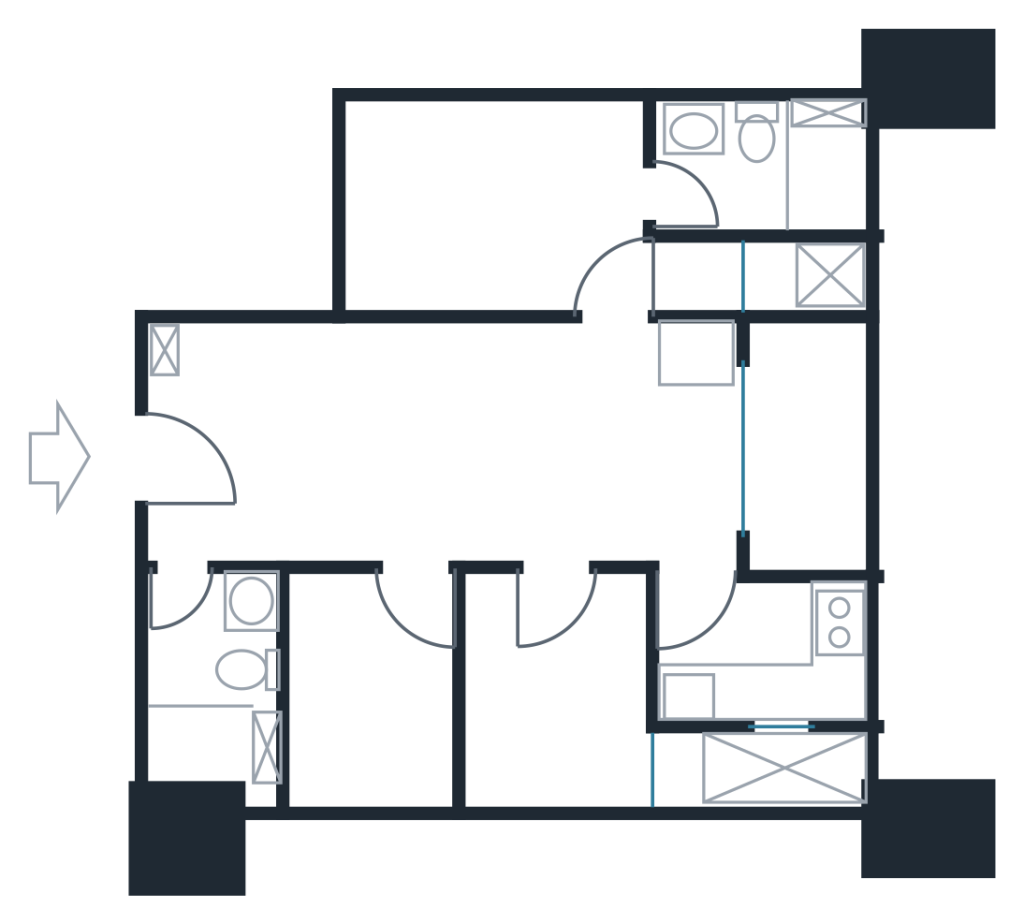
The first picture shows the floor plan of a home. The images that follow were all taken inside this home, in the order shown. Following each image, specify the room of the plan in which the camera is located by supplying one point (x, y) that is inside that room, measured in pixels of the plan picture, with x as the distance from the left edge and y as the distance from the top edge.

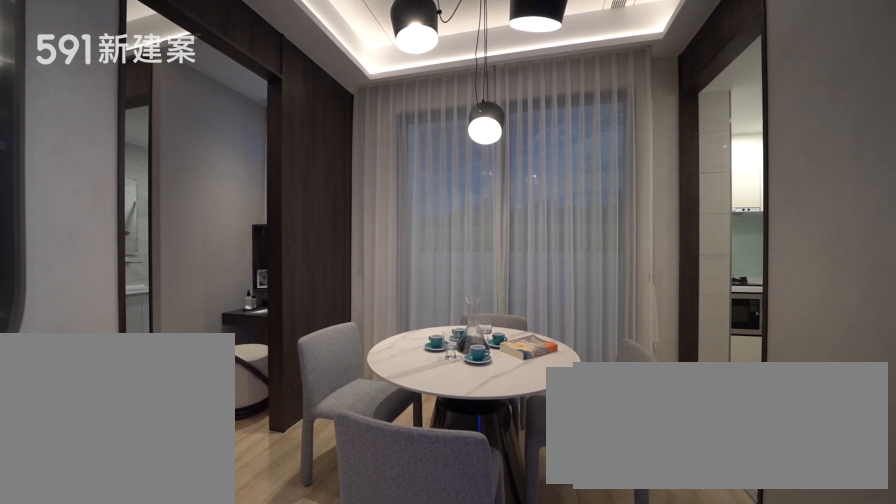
(623, 440)
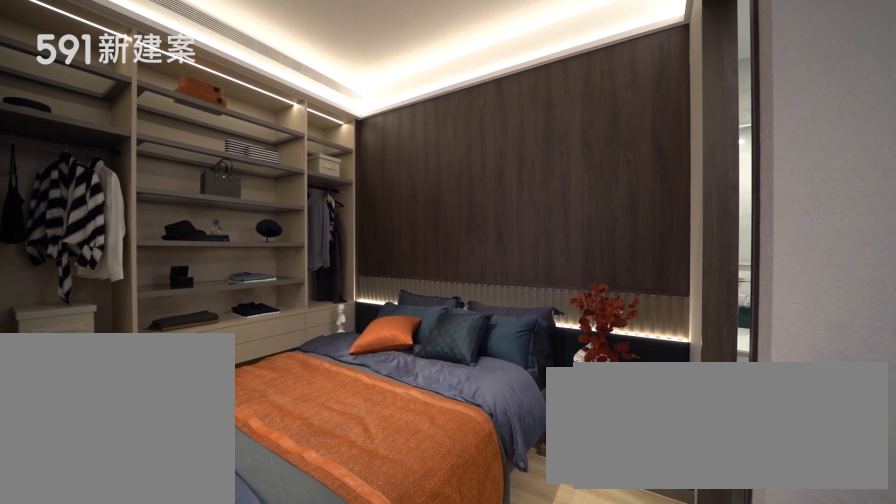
(512, 210)
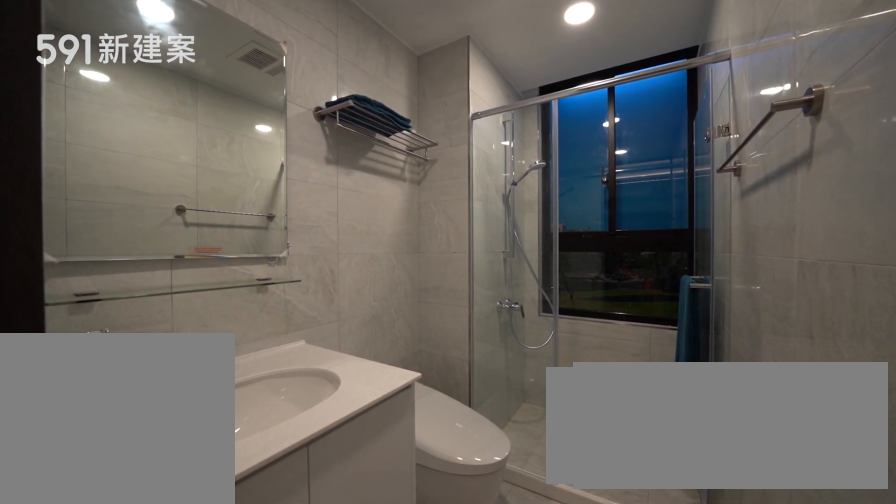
(762, 165)
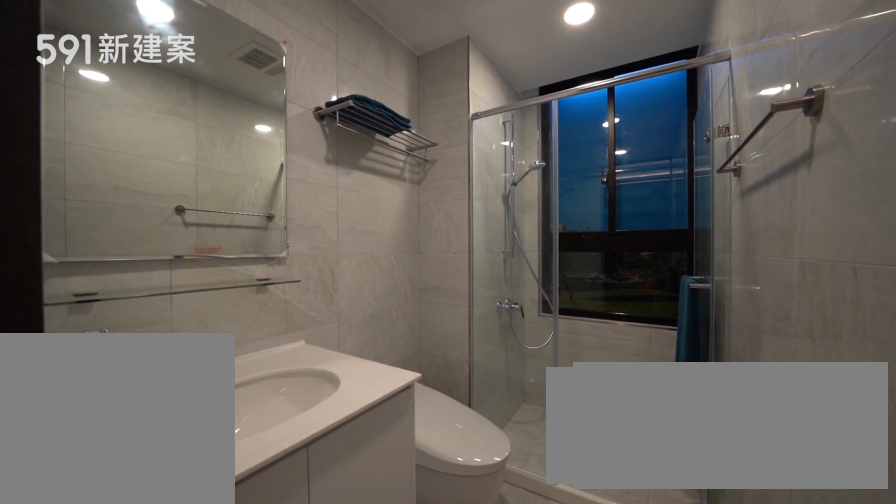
(762, 165)
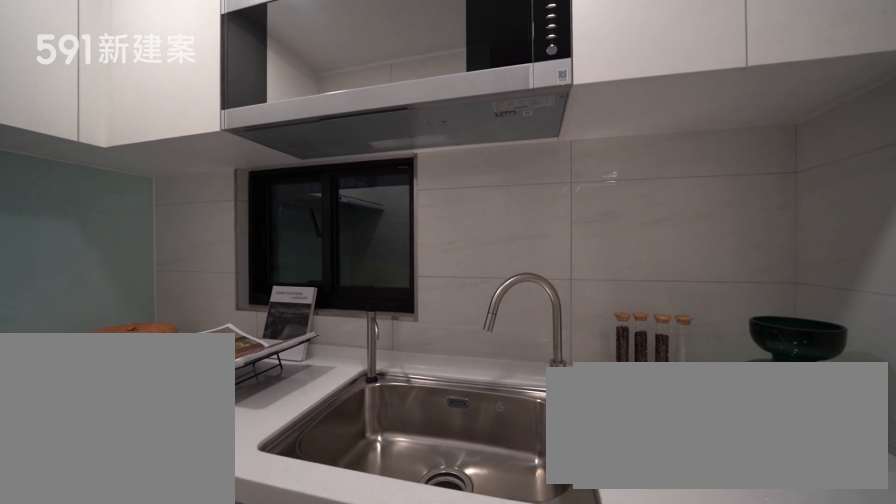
(764, 654)
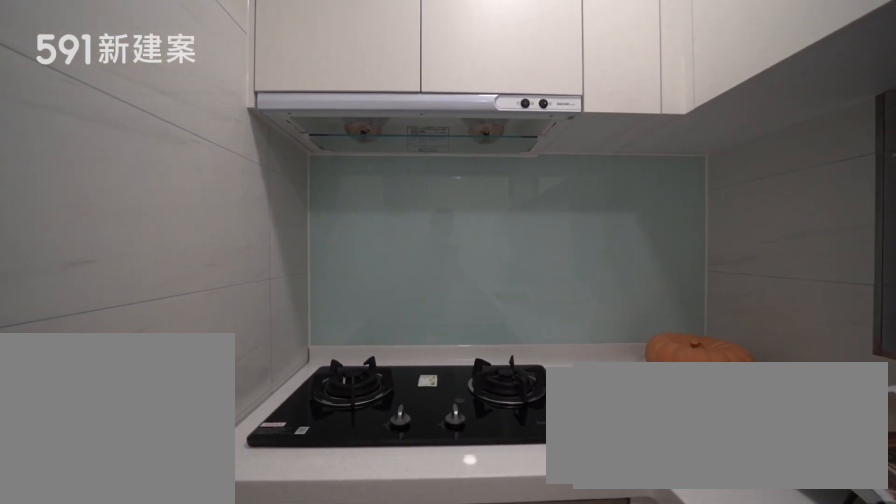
(764, 654)
